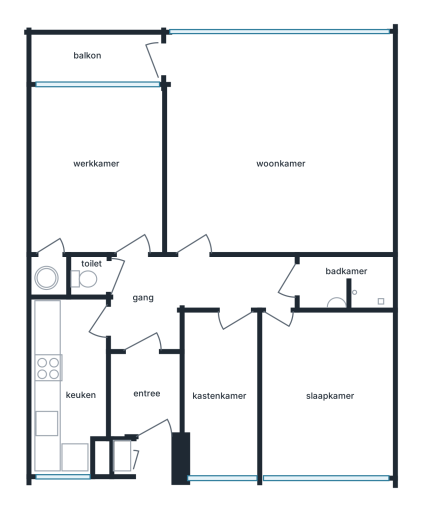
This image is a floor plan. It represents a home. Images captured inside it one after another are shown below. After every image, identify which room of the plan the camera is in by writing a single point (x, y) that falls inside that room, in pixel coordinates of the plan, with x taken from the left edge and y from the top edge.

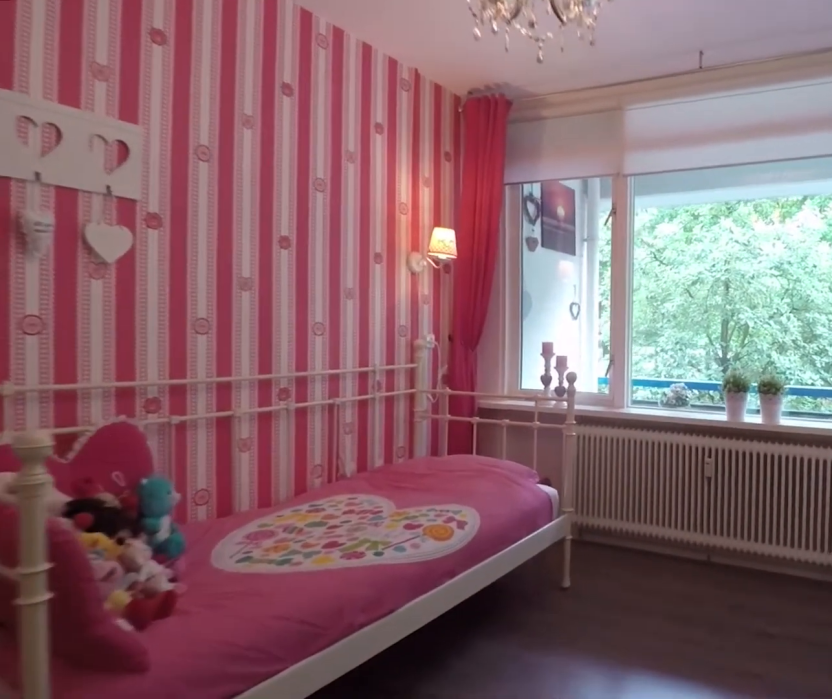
(98, 173)
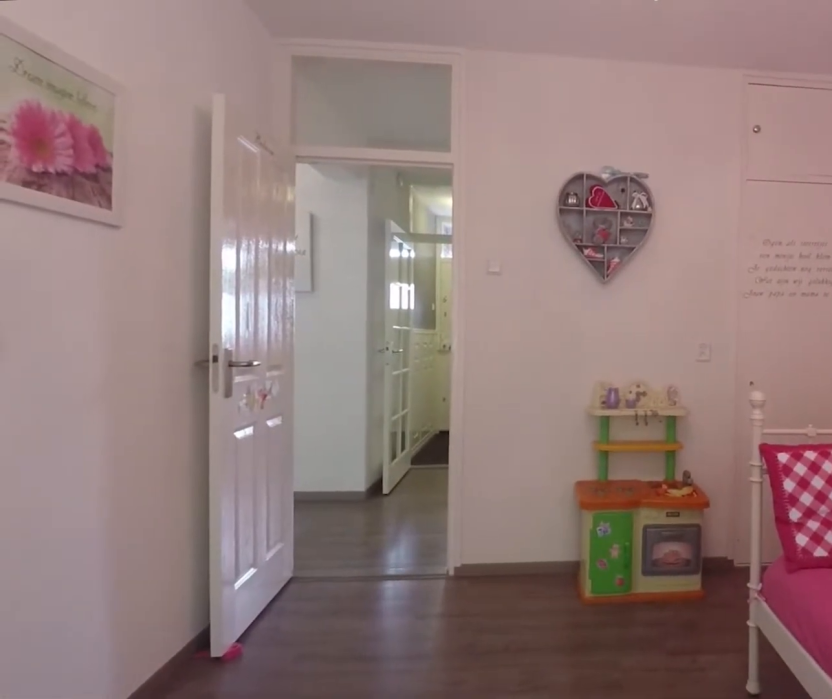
(98, 173)
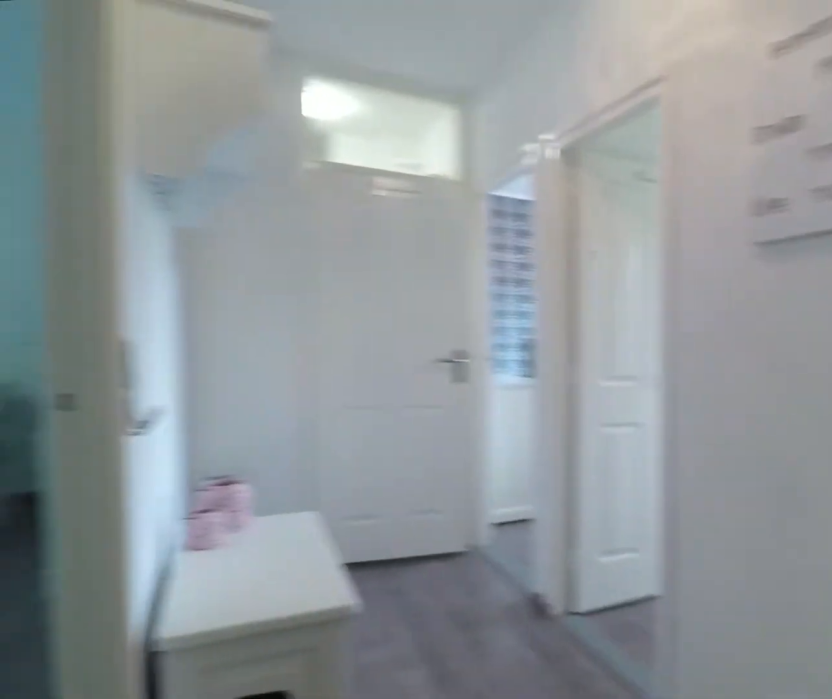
(190, 292)
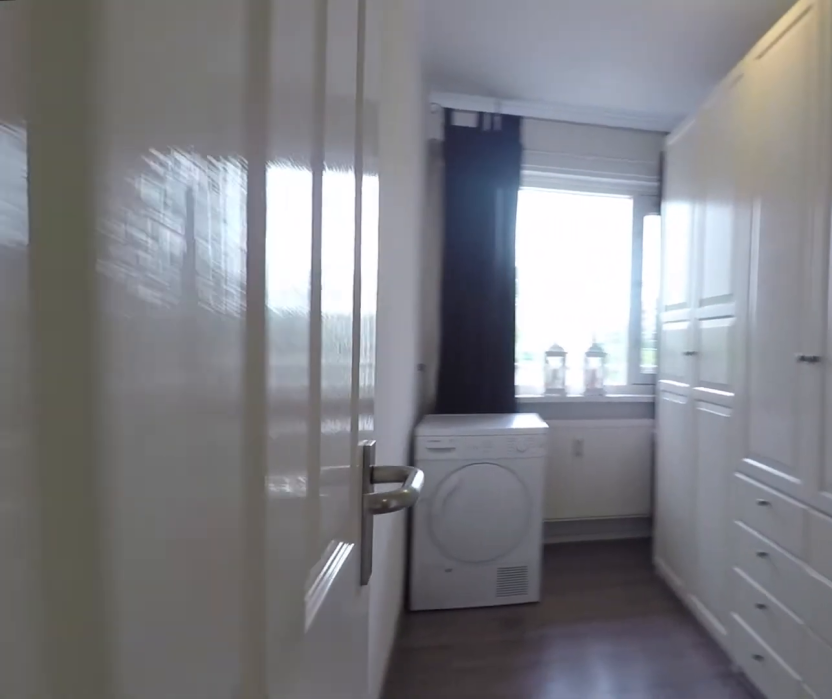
(221, 393)
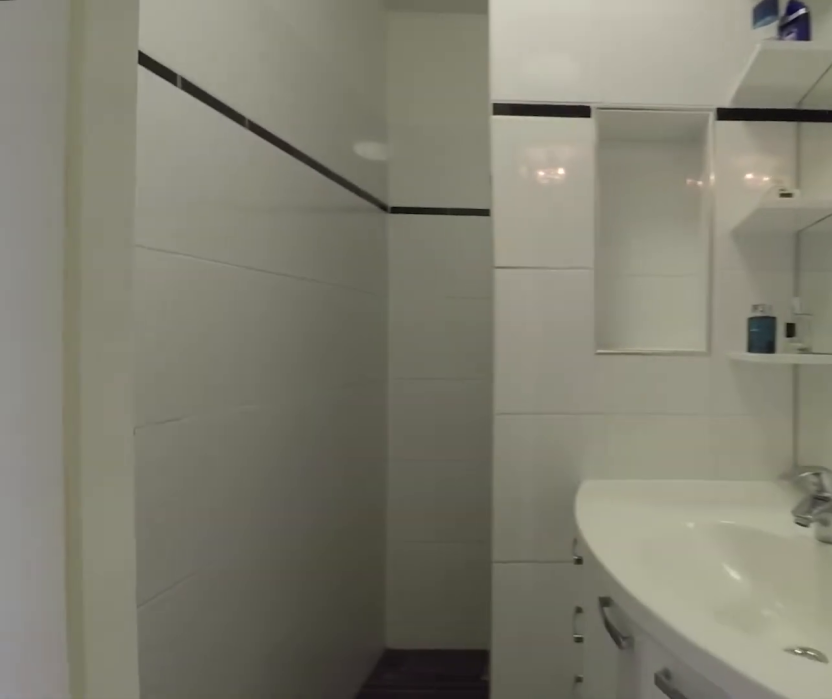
(344, 282)
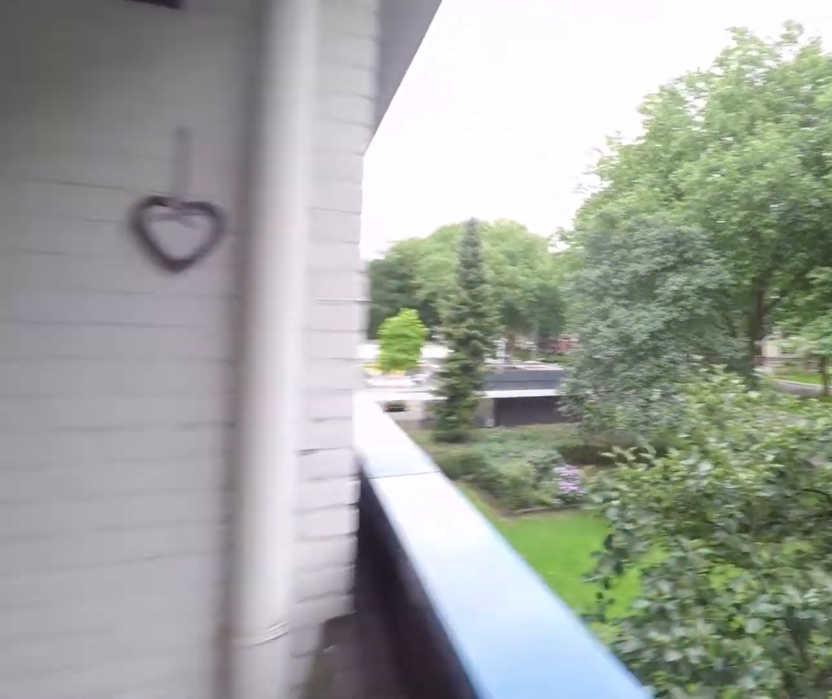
(95, 58)
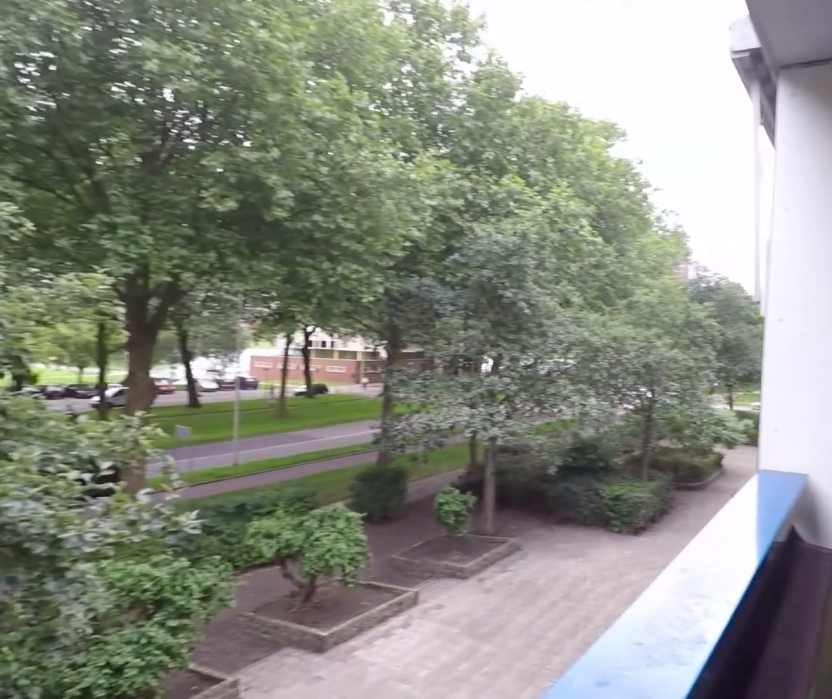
(95, 58)
